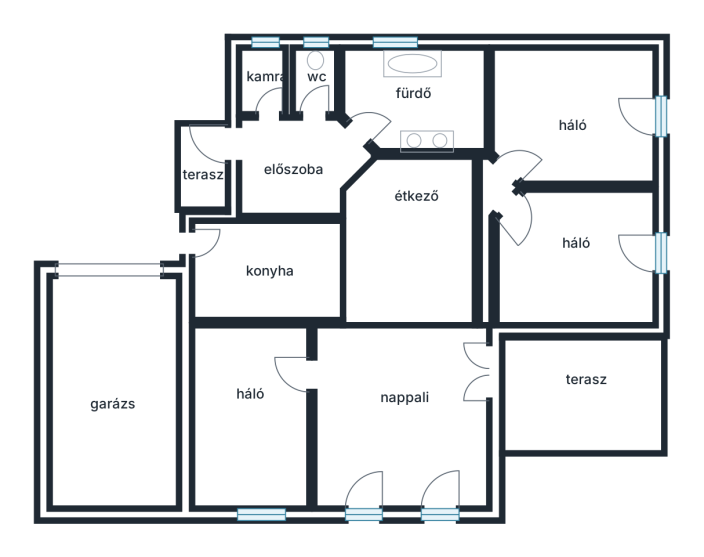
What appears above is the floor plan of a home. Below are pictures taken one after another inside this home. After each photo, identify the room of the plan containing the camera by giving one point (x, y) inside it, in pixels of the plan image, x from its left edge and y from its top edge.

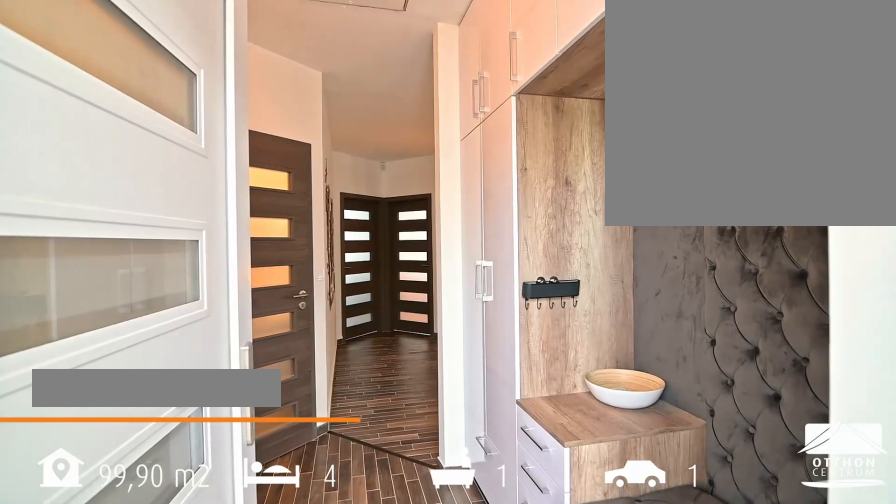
(295, 165)
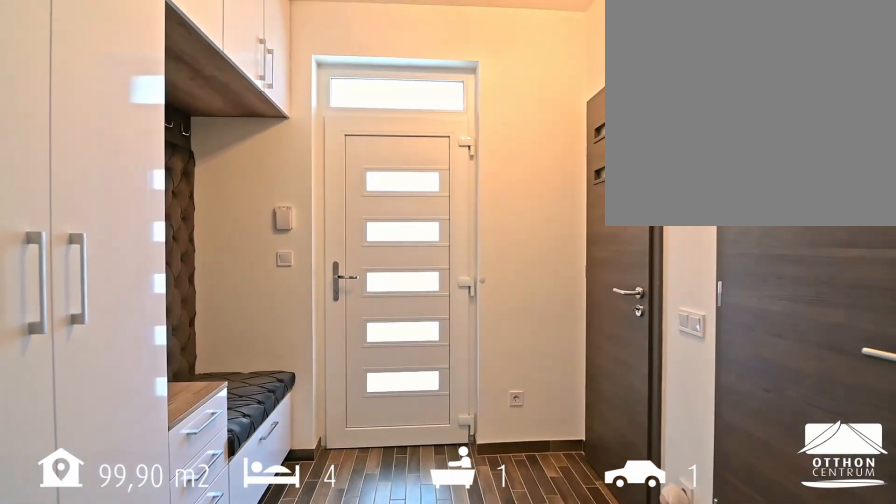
(295, 166)
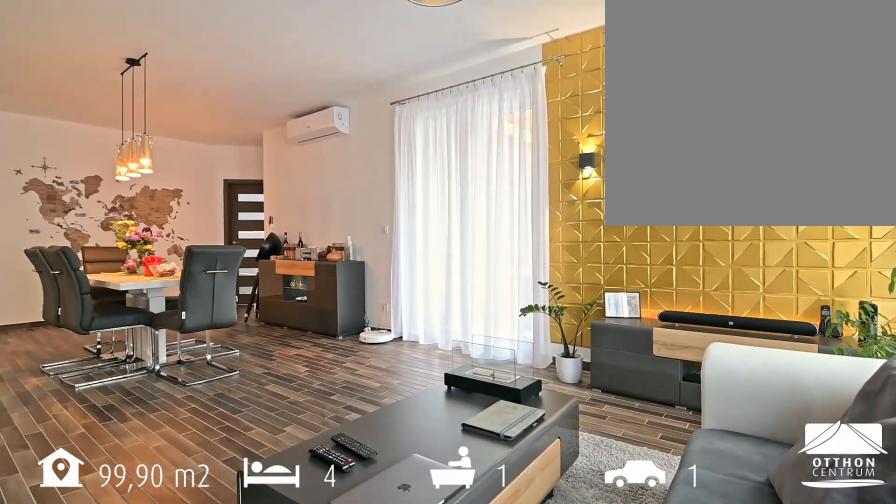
(413, 328)
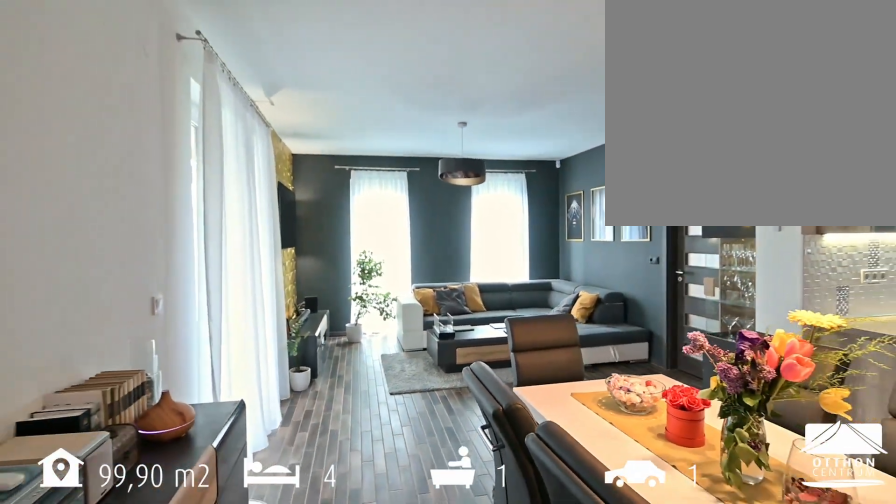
(365, 268)
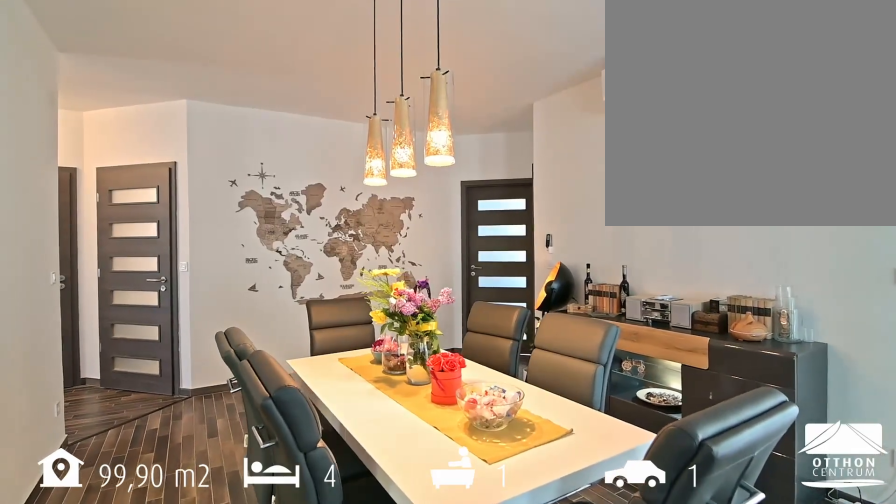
(413, 328)
